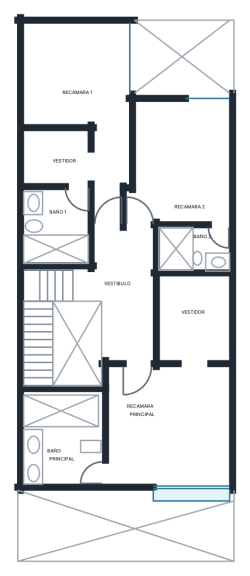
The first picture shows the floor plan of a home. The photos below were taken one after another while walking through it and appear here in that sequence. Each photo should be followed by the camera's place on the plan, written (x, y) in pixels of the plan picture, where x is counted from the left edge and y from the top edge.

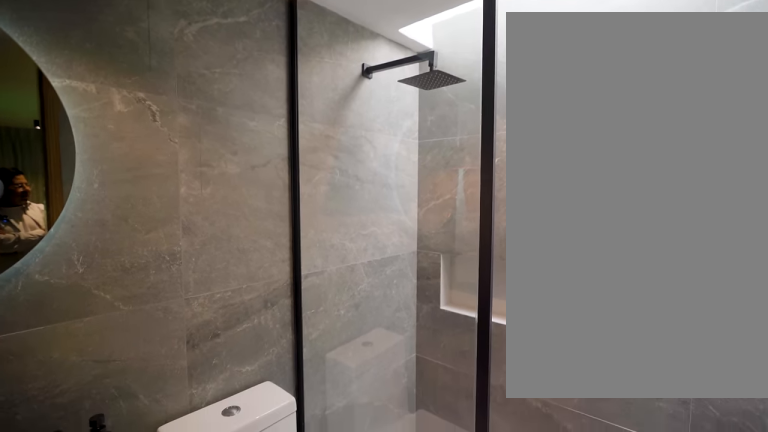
(218, 234)
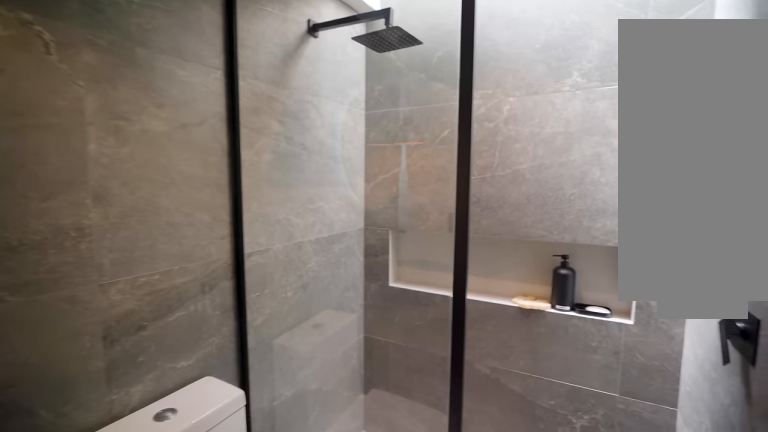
(218, 235)
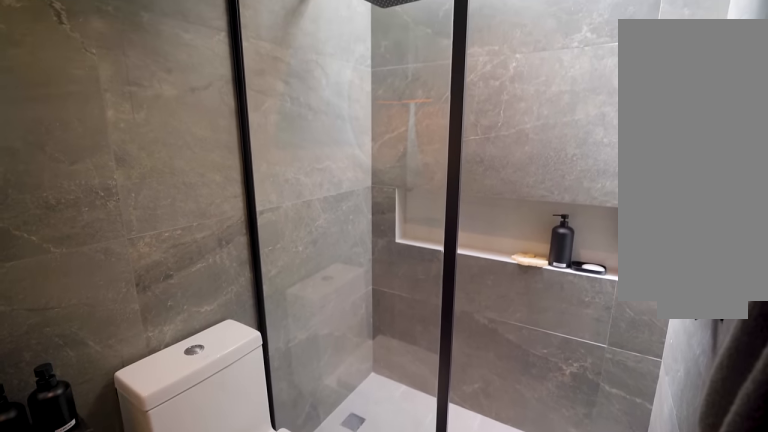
(217, 236)
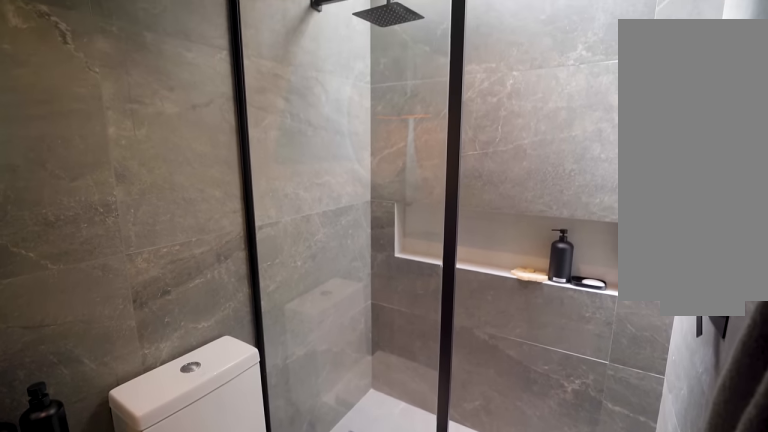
(217, 236)
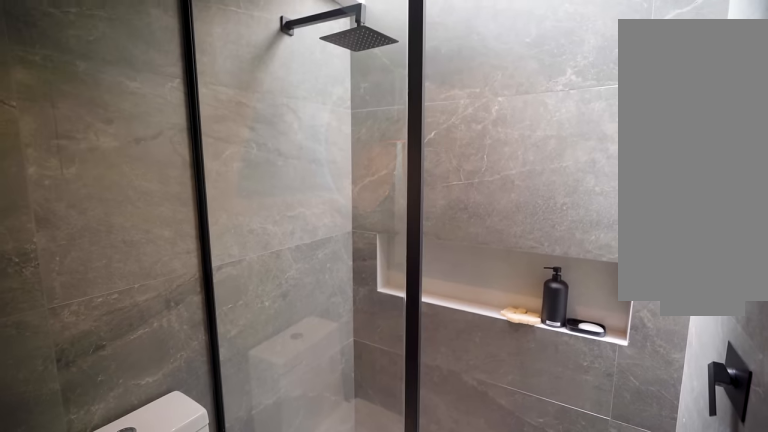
(217, 237)
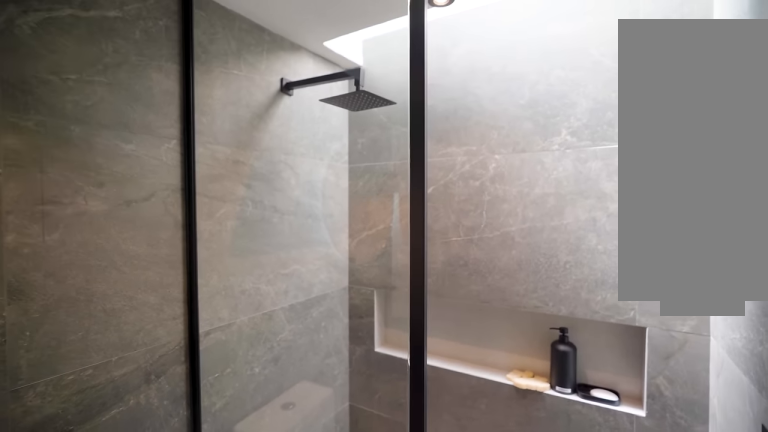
(210, 247)
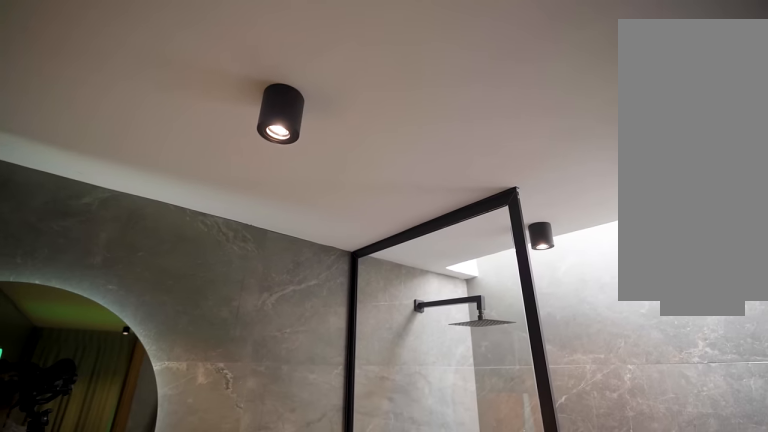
(213, 241)
